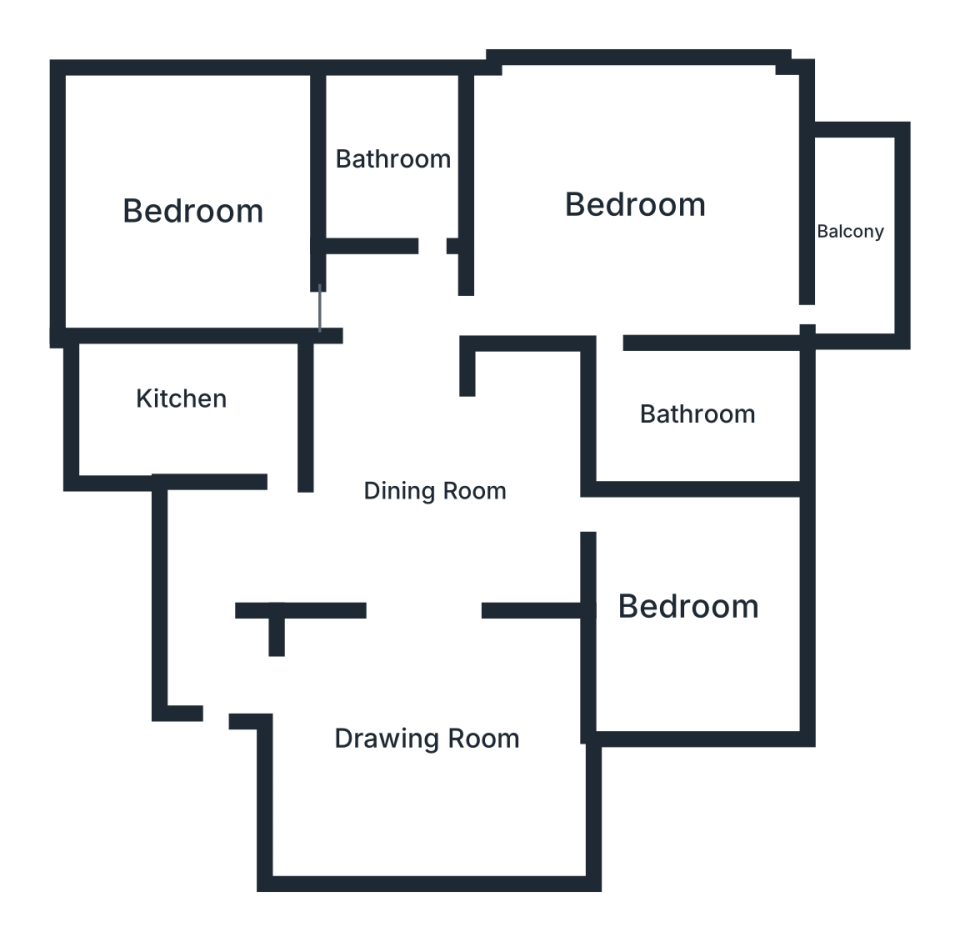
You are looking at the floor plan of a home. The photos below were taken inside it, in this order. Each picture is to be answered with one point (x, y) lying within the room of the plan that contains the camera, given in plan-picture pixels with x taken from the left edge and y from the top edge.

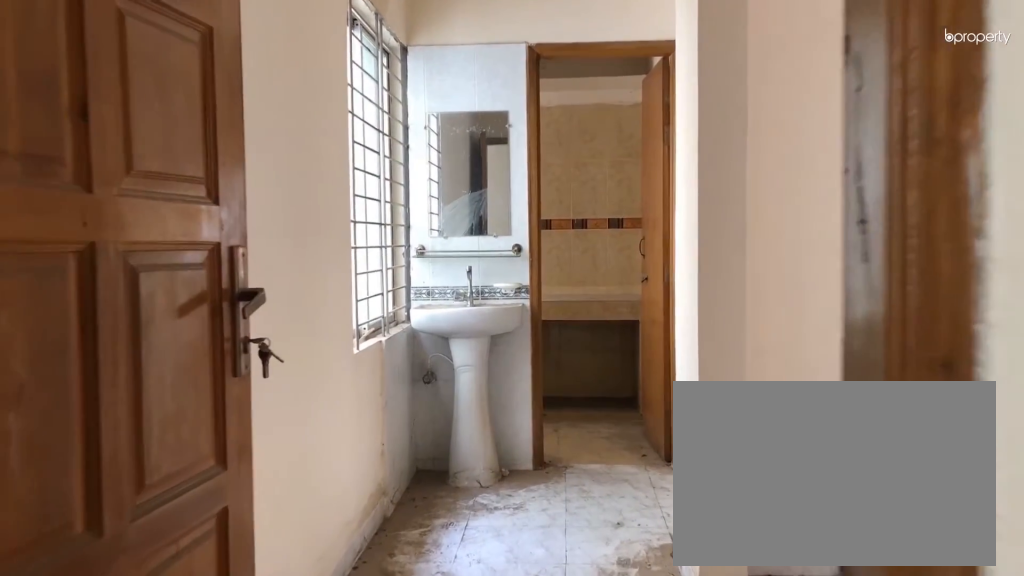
(221, 578)
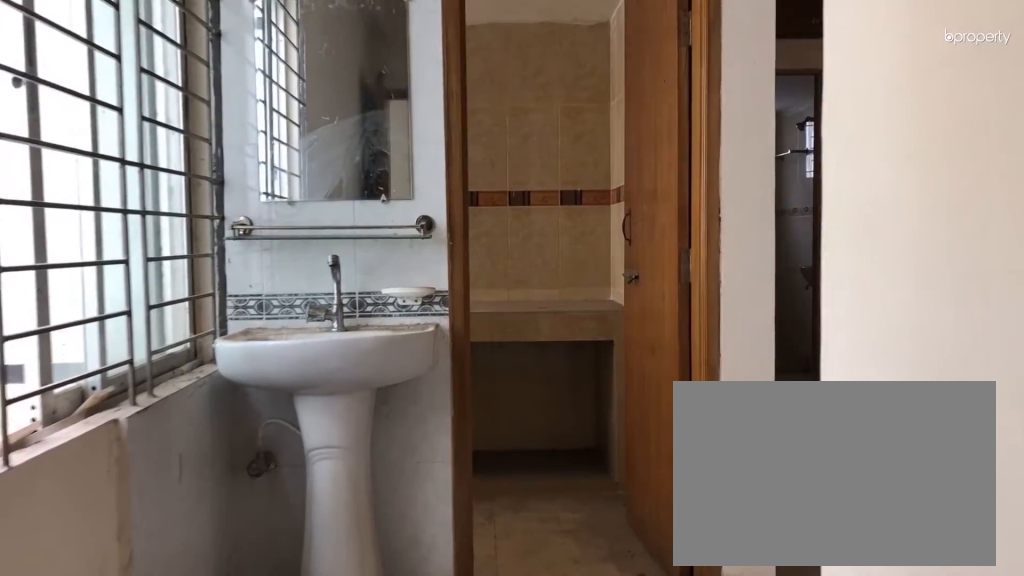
(221, 578)
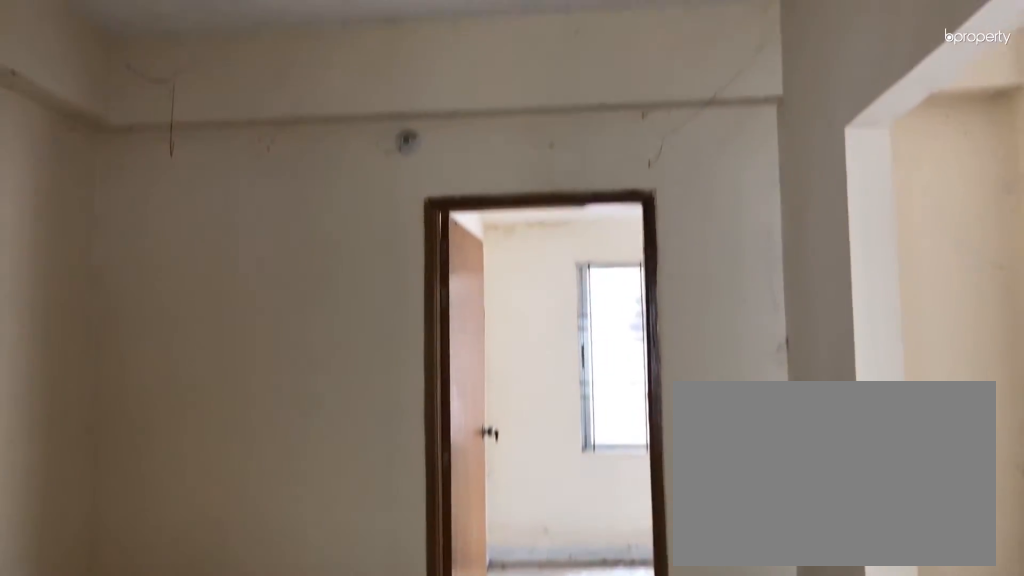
(435, 492)
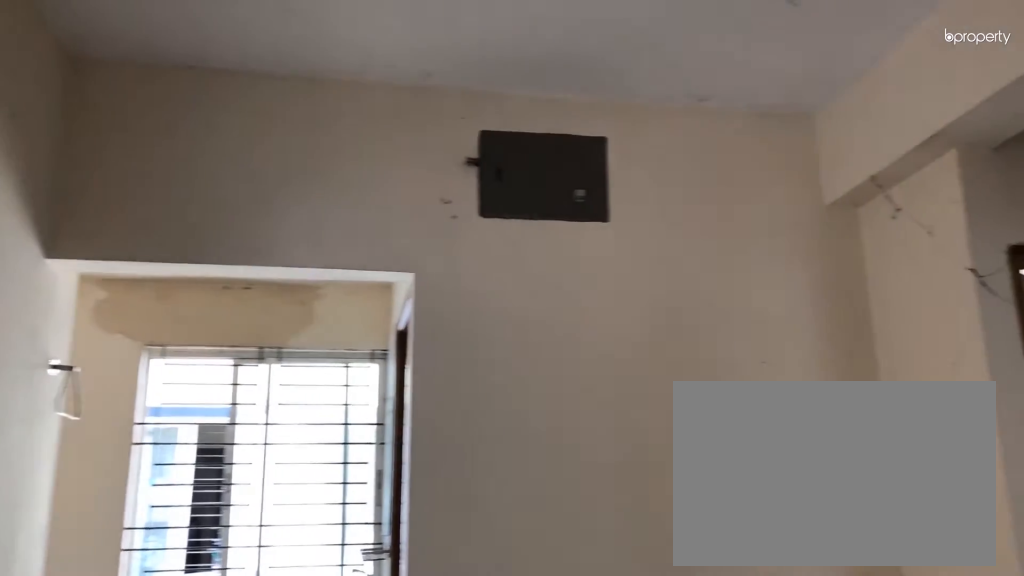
(435, 492)
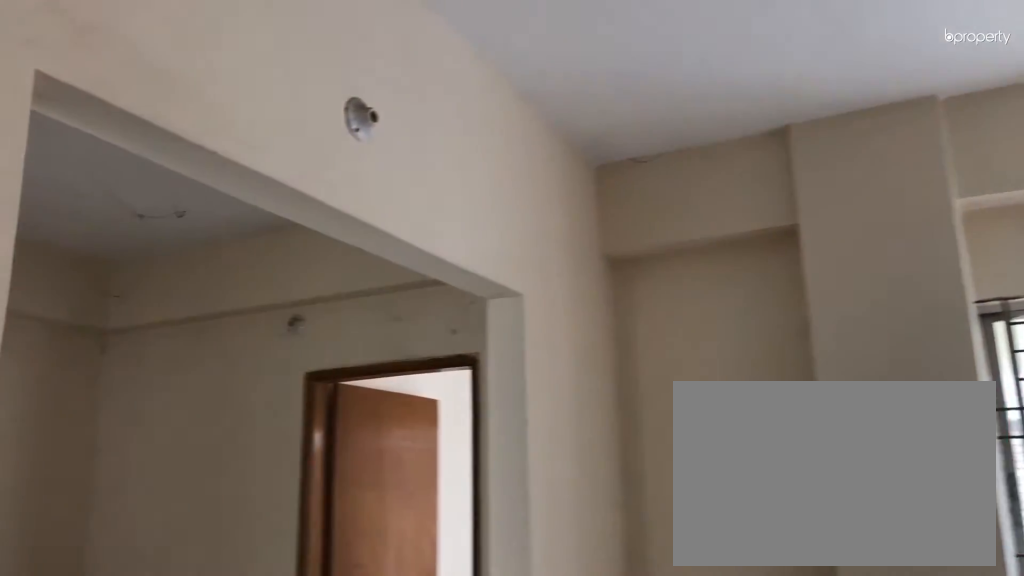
(443, 755)
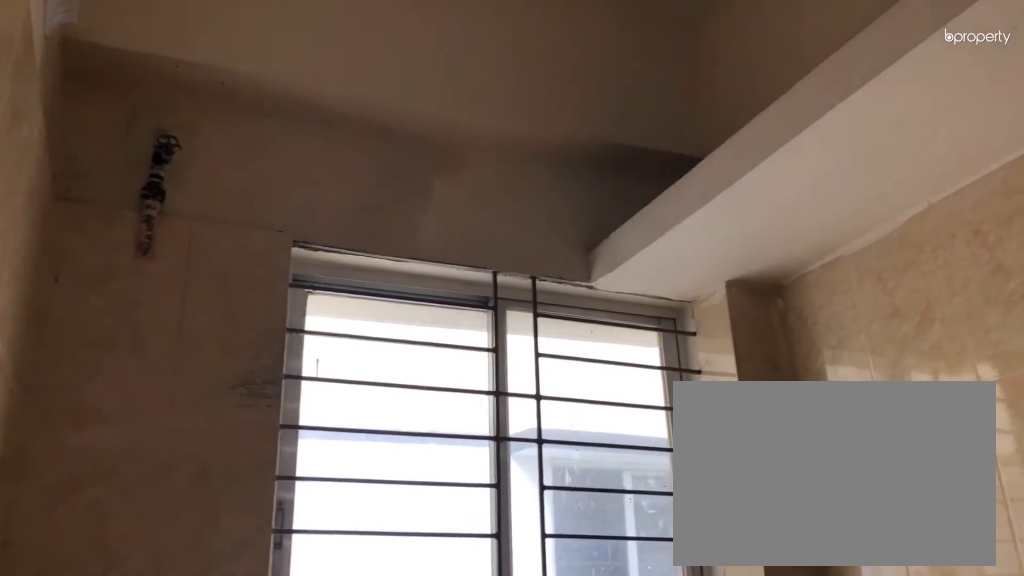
(182, 400)
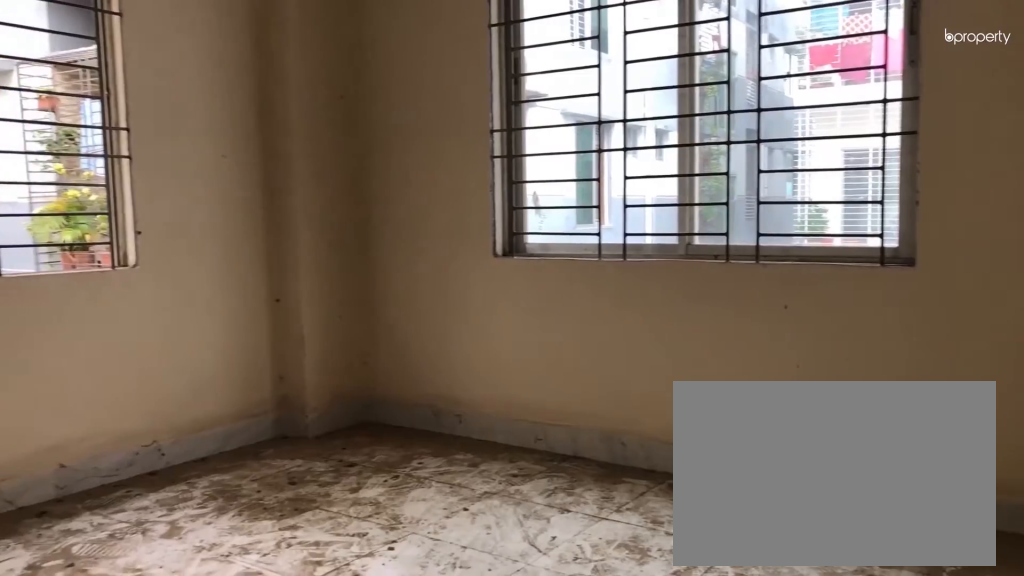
(188, 214)
